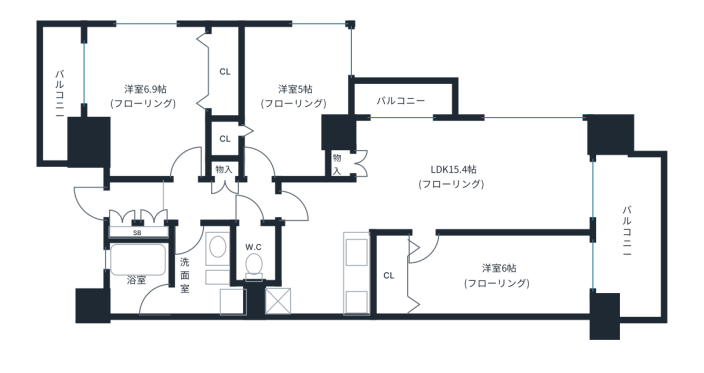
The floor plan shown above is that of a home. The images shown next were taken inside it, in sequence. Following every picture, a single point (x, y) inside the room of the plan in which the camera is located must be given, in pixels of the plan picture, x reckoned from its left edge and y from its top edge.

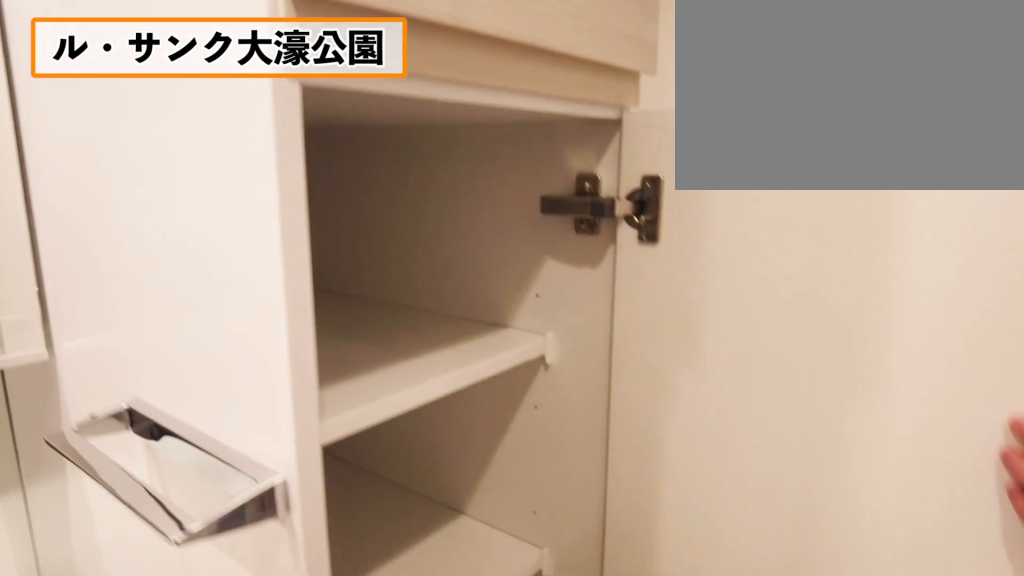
(195, 259)
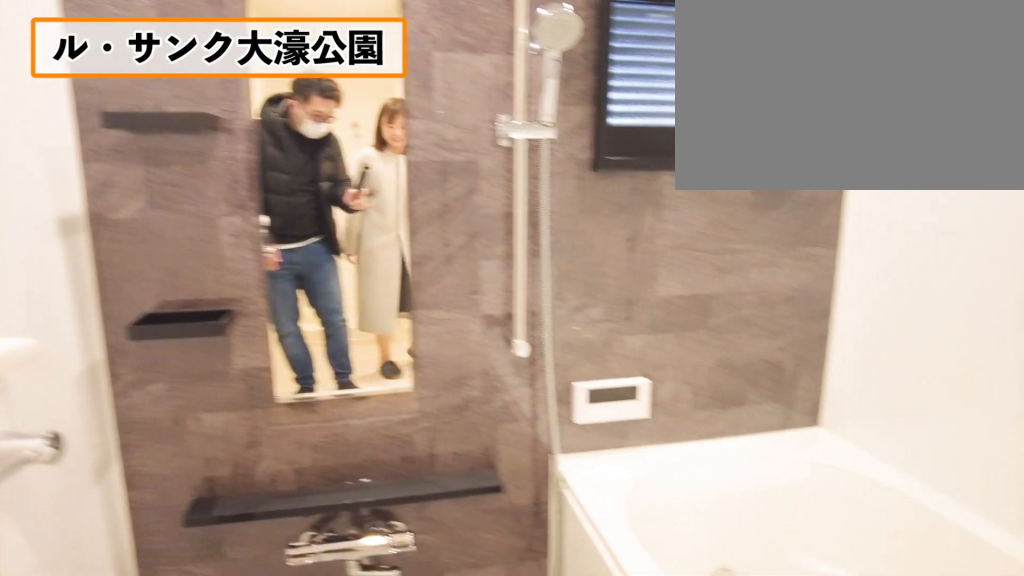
(150, 283)
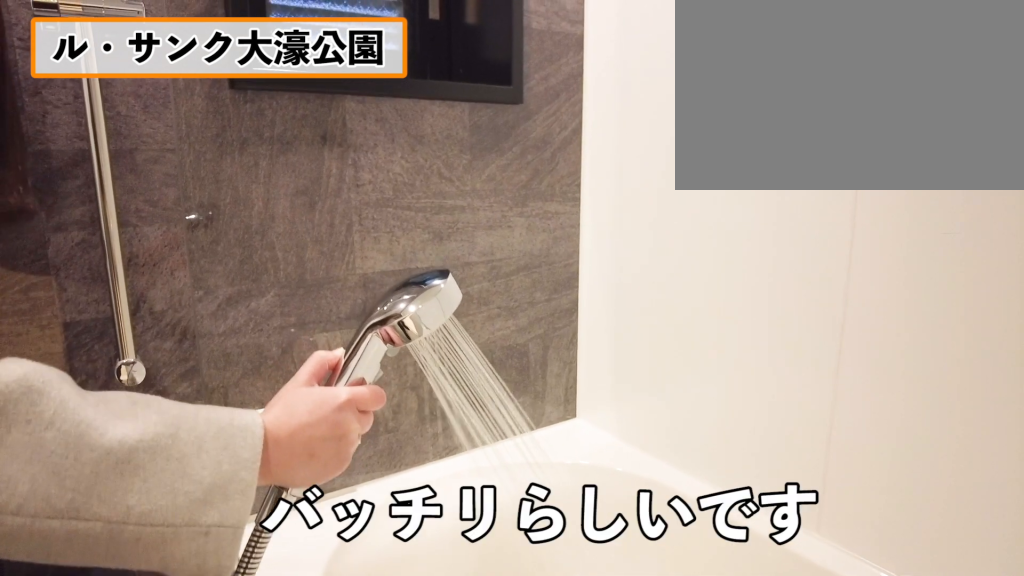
(150, 283)
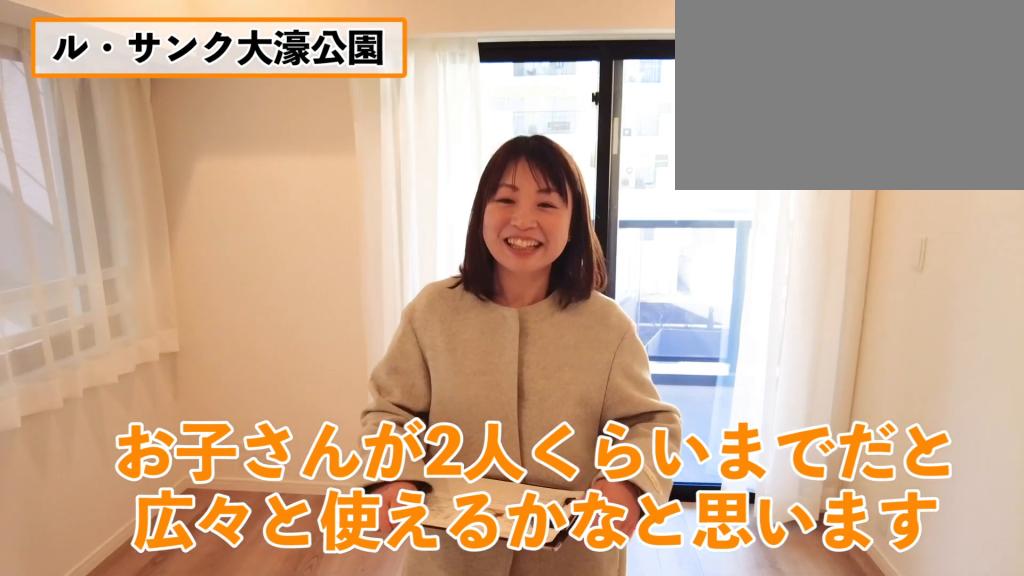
(463, 180)
